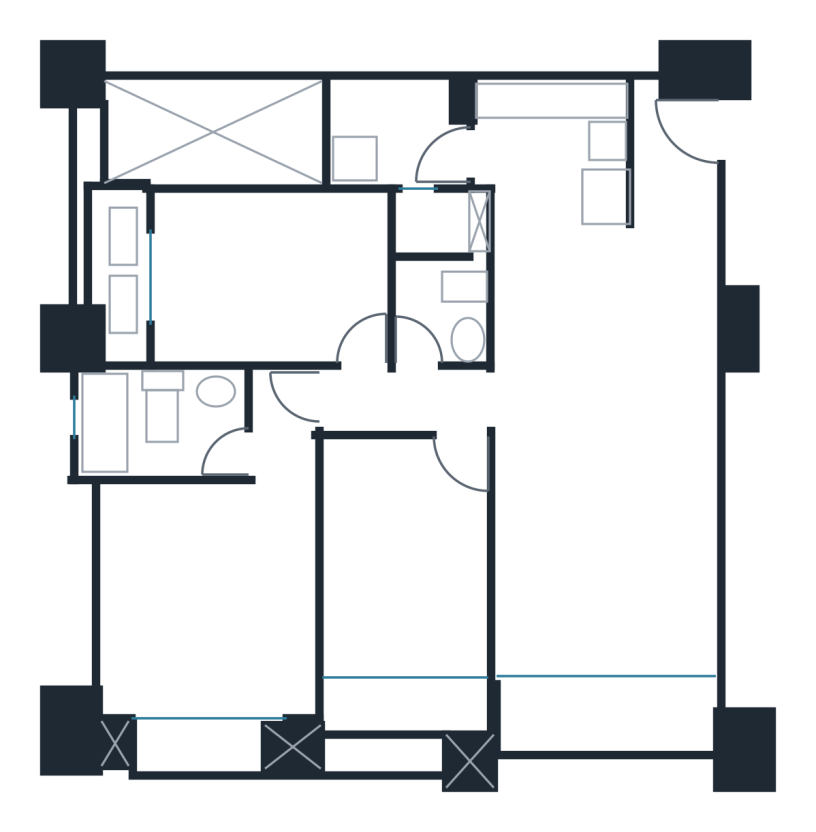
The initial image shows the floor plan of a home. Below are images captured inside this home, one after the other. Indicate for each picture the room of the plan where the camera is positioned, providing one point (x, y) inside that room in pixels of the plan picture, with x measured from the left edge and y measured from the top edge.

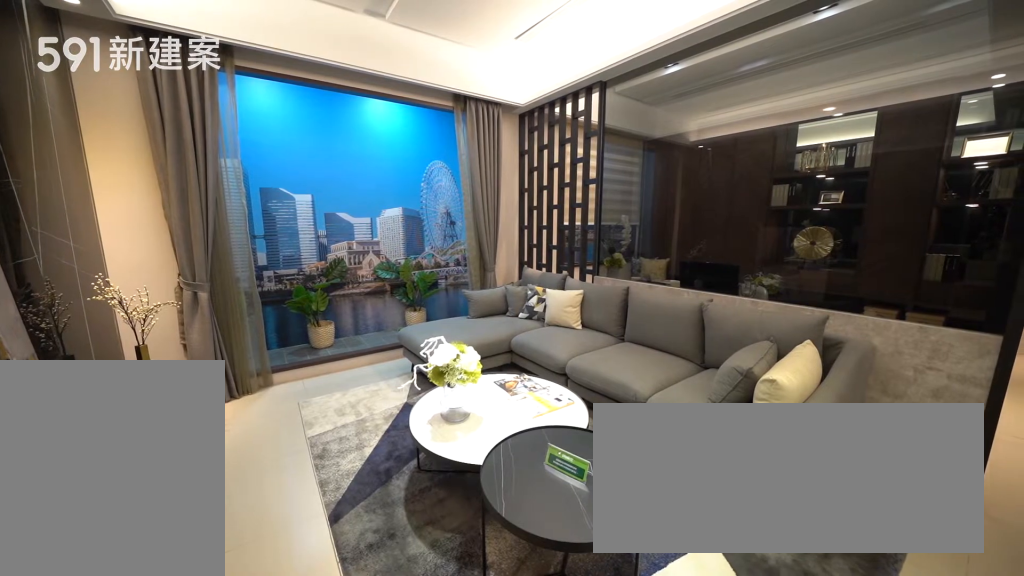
(603, 556)
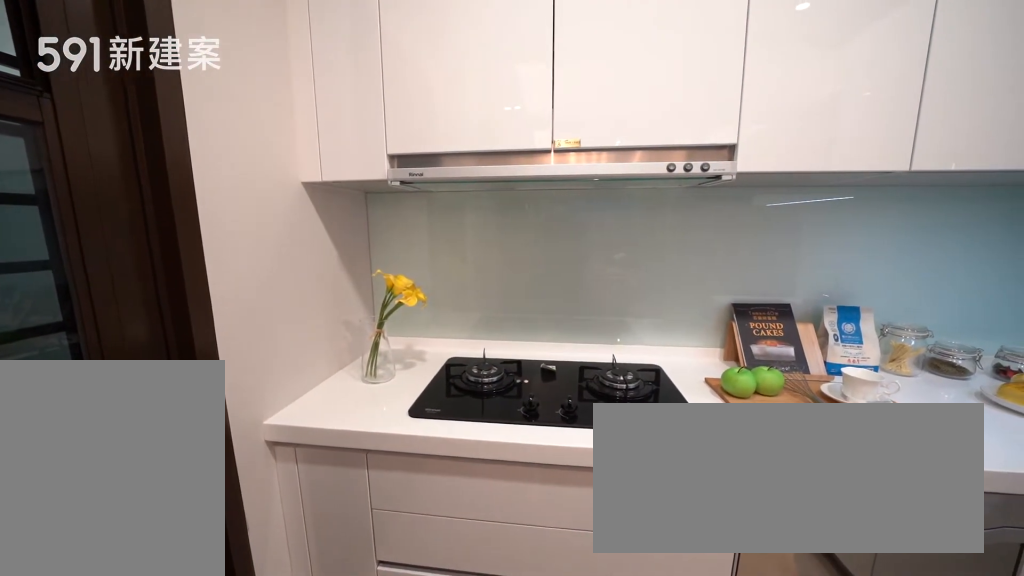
(554, 143)
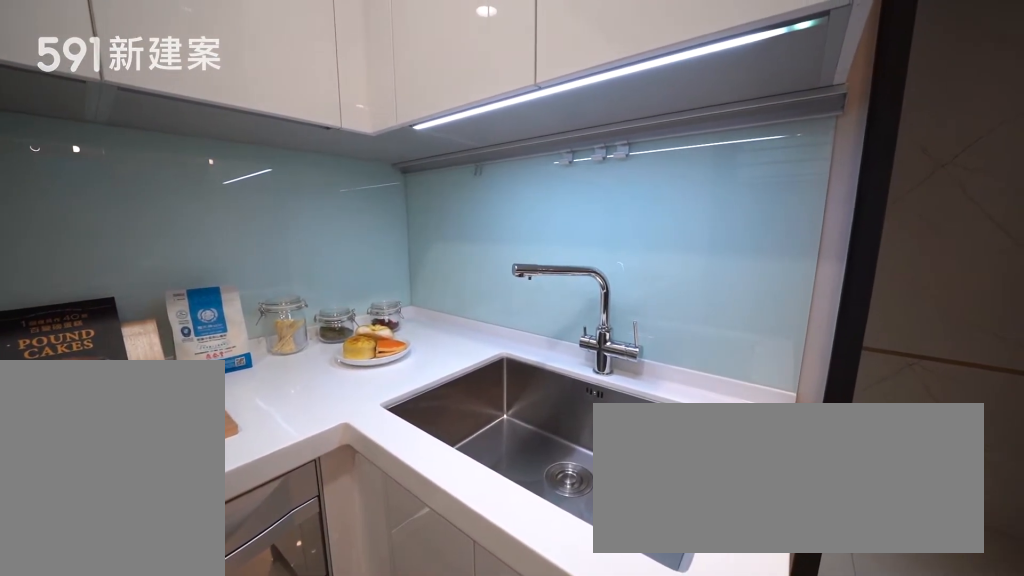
(554, 143)
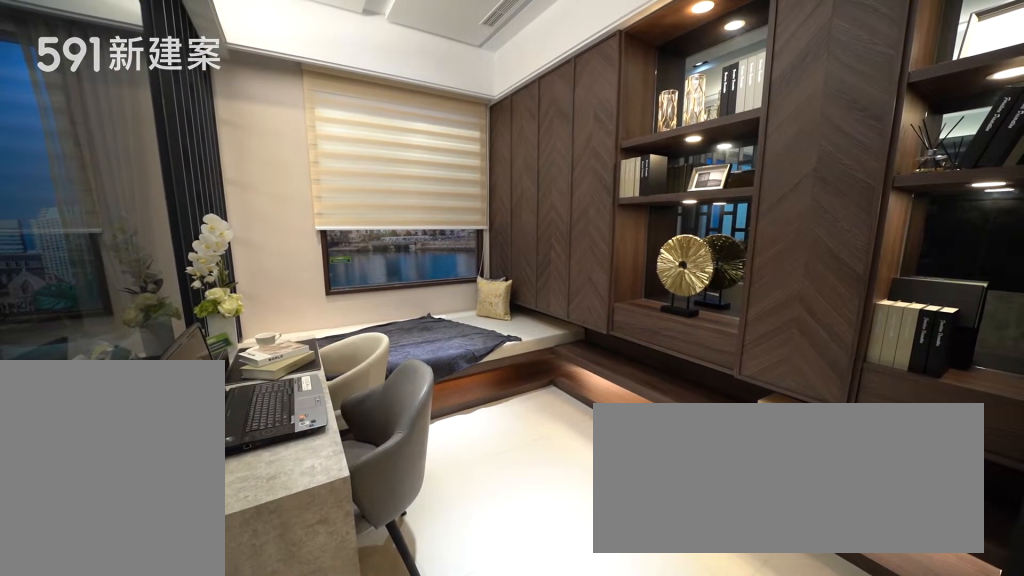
(406, 559)
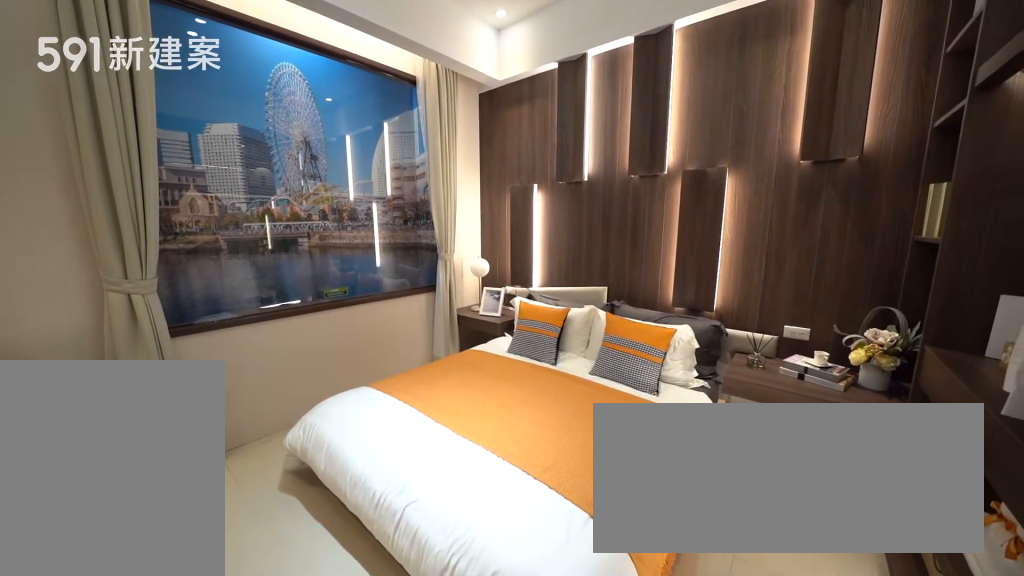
(210, 605)
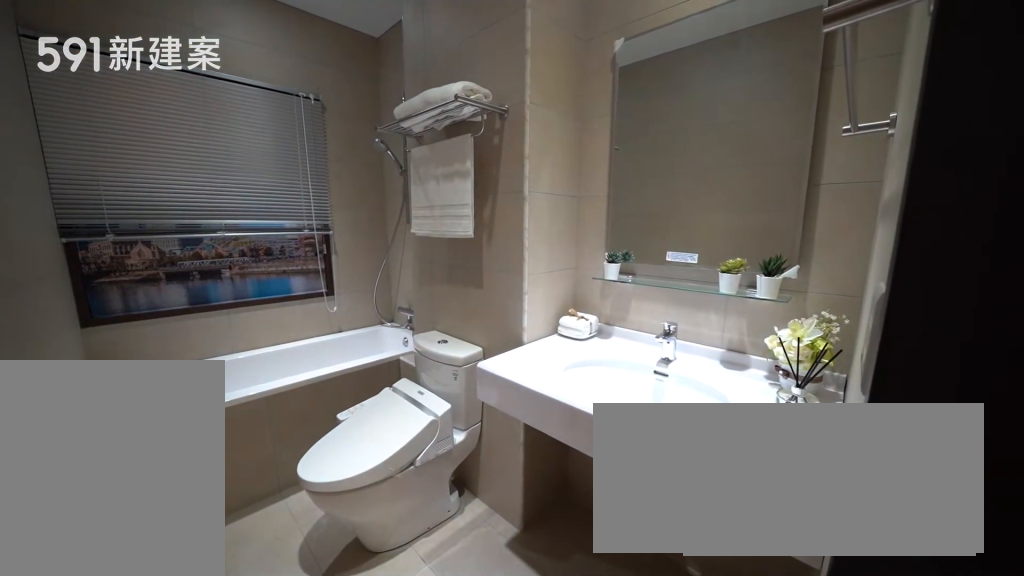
(163, 425)
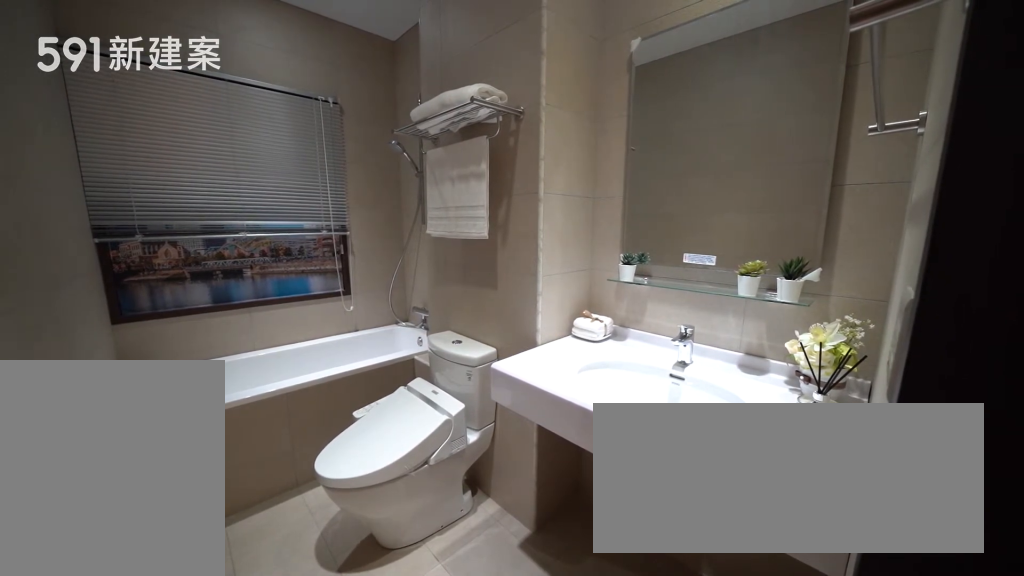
(163, 425)
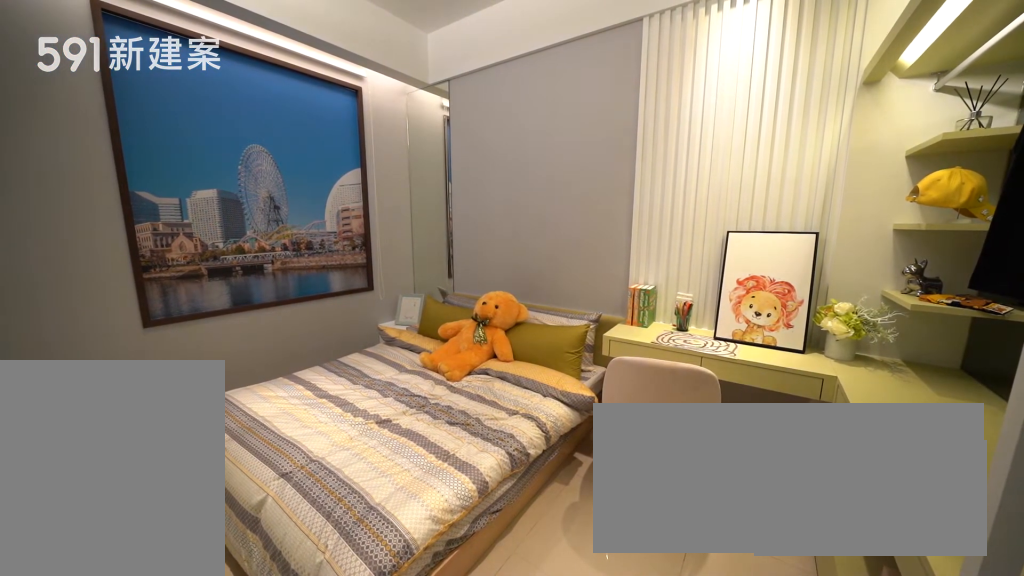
(276, 280)
